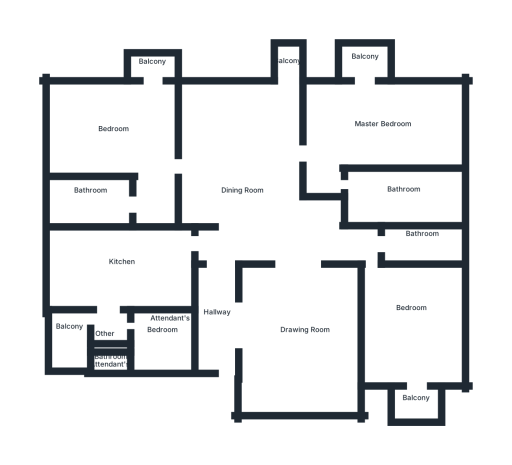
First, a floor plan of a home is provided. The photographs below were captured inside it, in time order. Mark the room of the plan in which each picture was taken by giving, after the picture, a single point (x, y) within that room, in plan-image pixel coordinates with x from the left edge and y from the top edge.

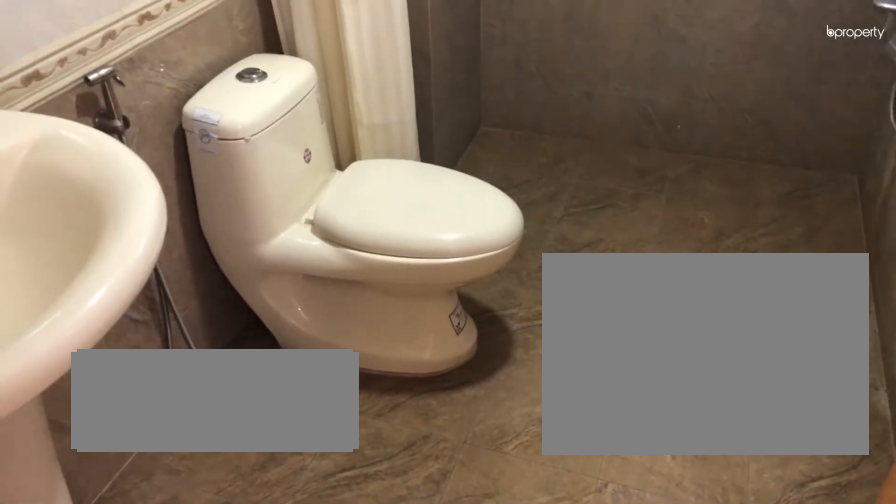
(100, 201)
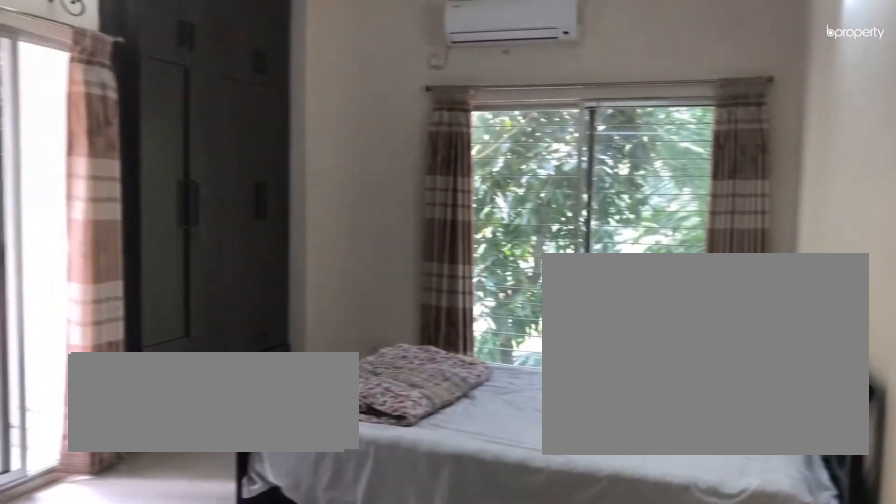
(382, 127)
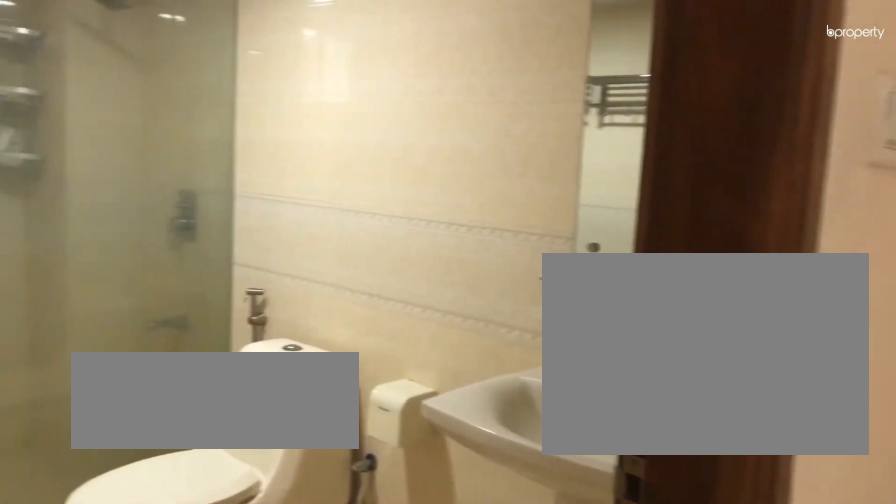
(401, 192)
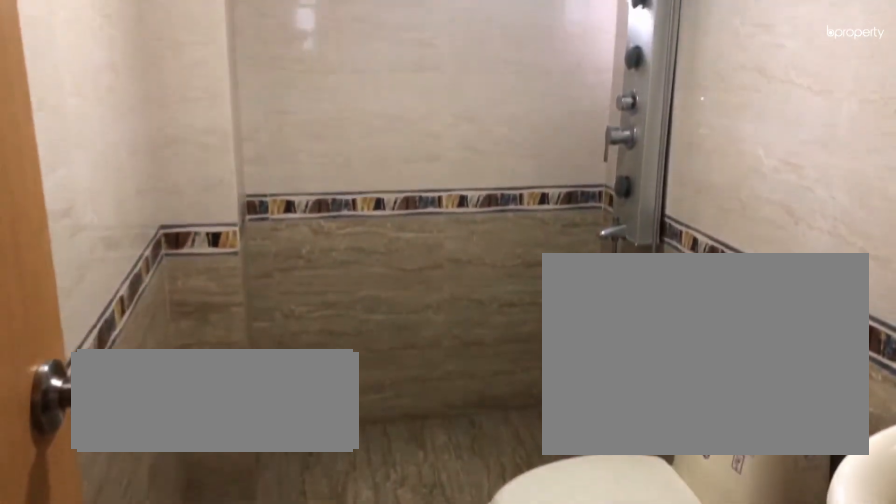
(420, 243)
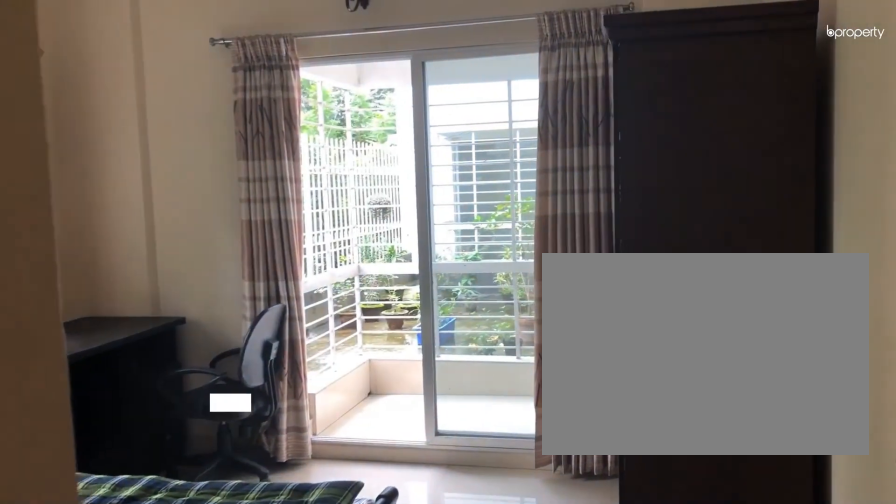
(411, 315)
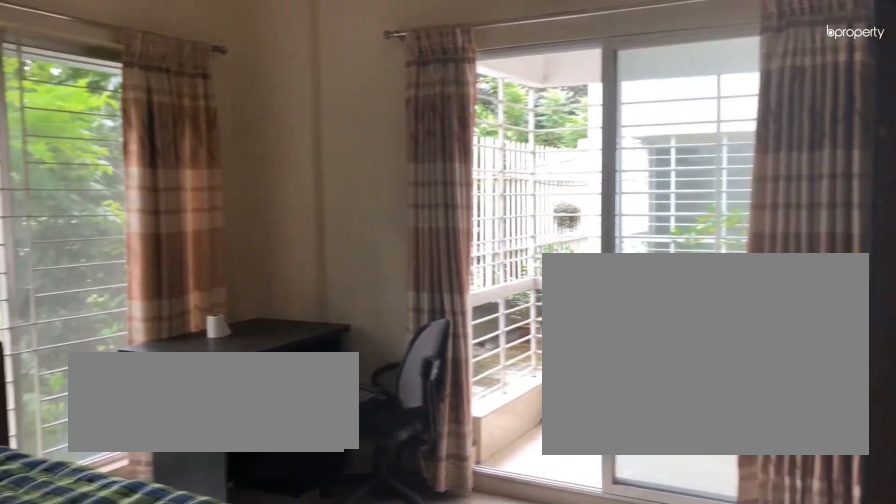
(411, 315)
